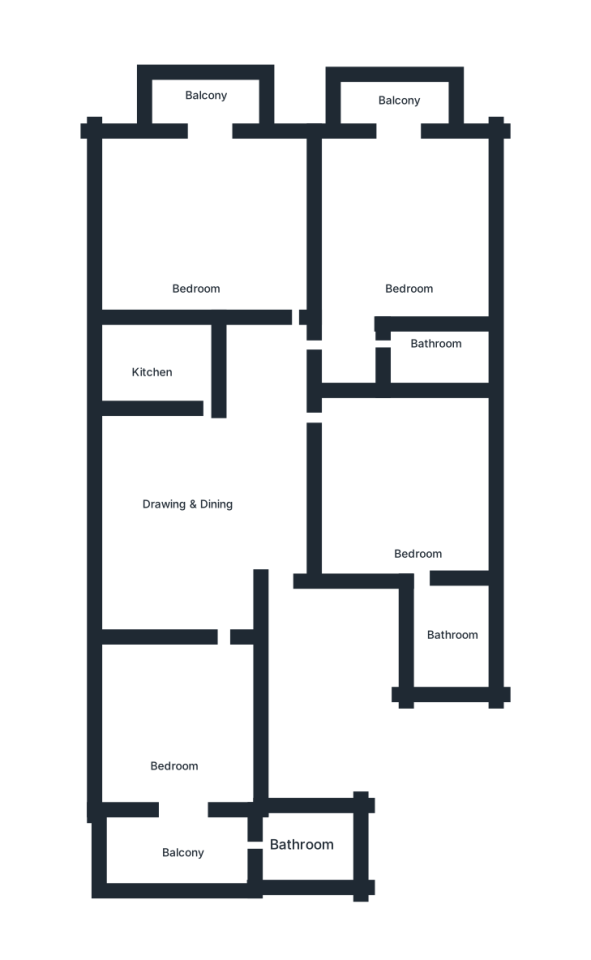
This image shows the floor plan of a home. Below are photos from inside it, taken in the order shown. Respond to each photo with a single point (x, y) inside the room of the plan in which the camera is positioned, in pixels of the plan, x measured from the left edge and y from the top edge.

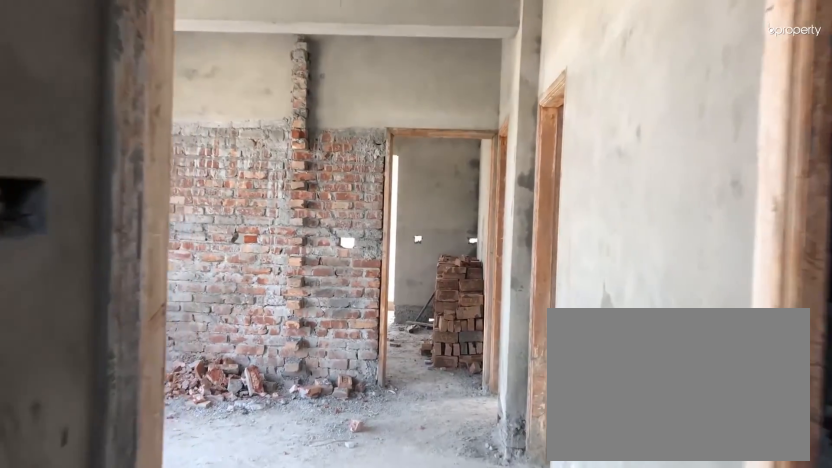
(224, 496)
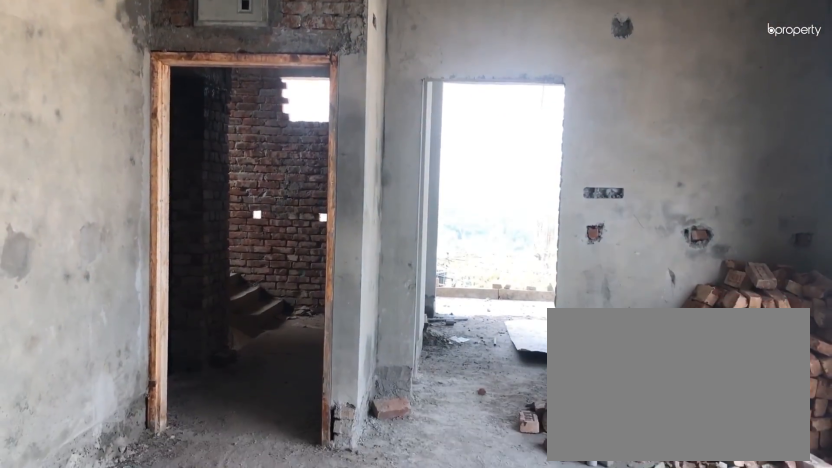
(188, 495)
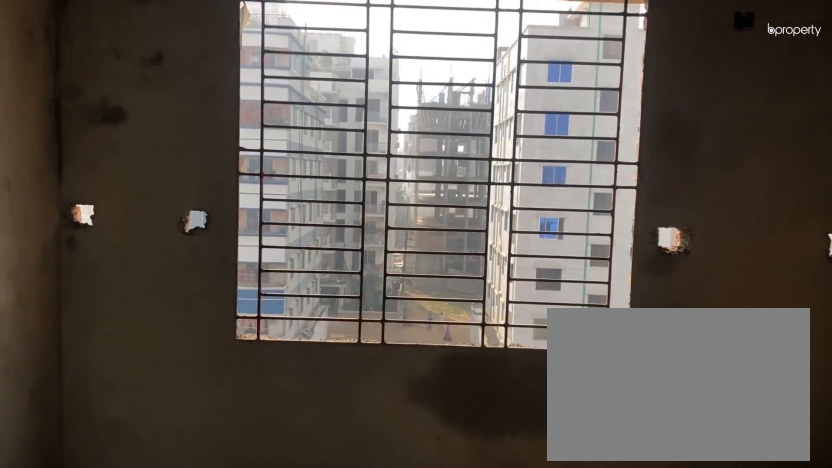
(421, 484)
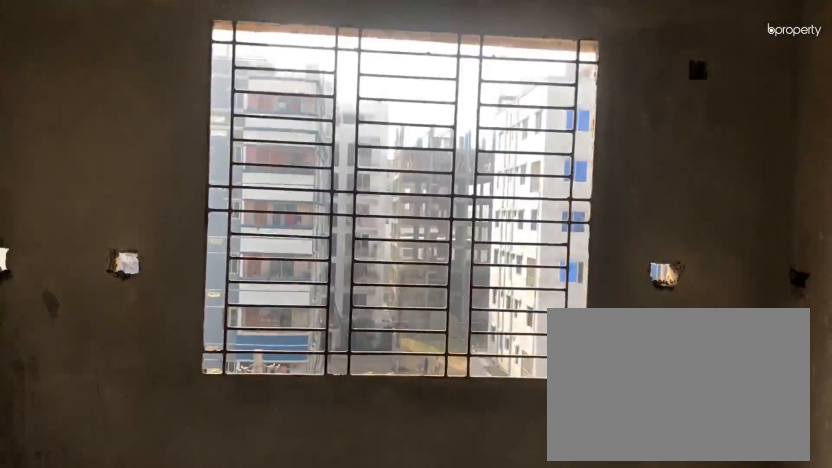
(414, 251)
